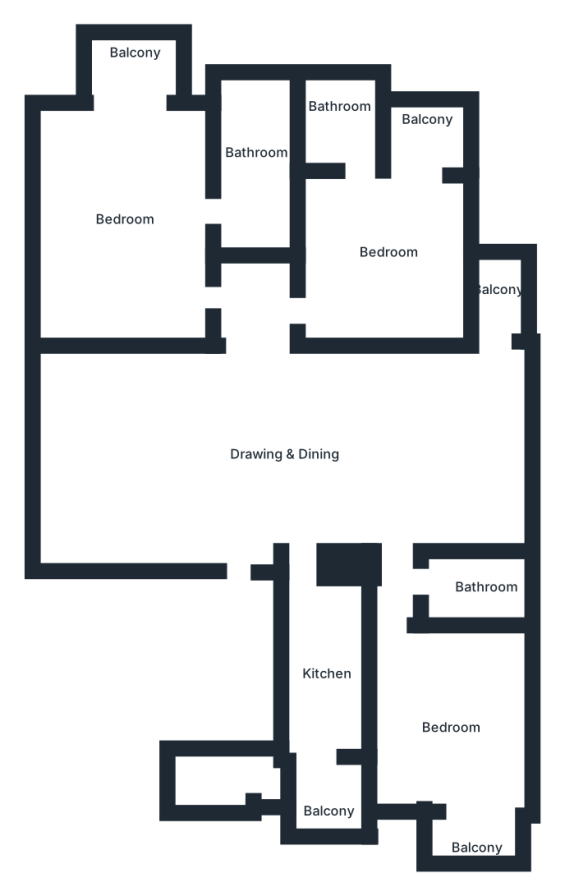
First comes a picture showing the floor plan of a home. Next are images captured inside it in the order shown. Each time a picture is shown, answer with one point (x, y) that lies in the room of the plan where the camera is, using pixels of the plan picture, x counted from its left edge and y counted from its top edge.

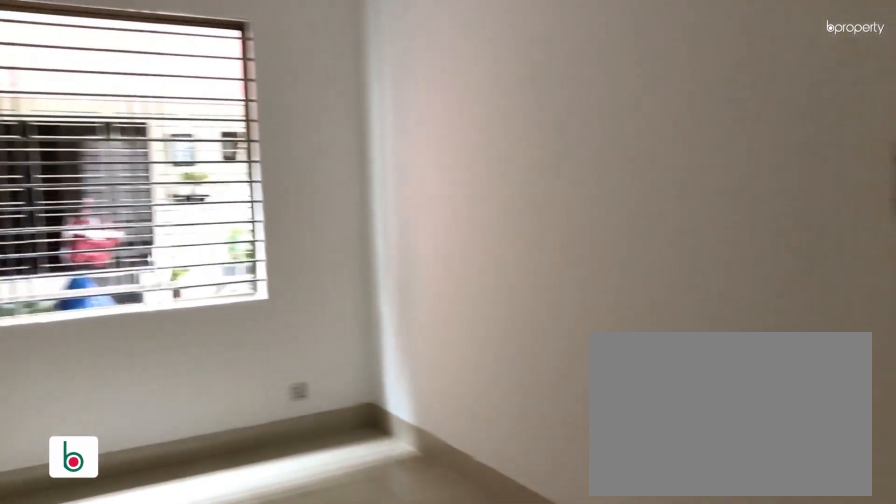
(202, 467)
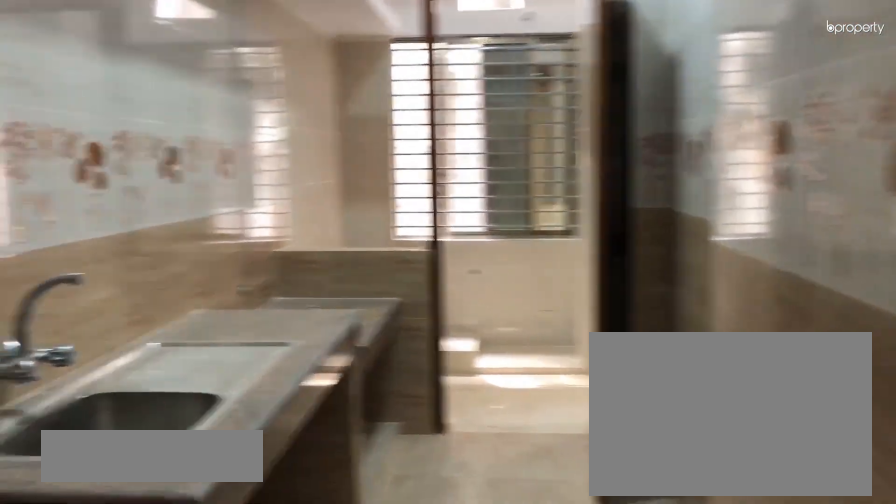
(324, 679)
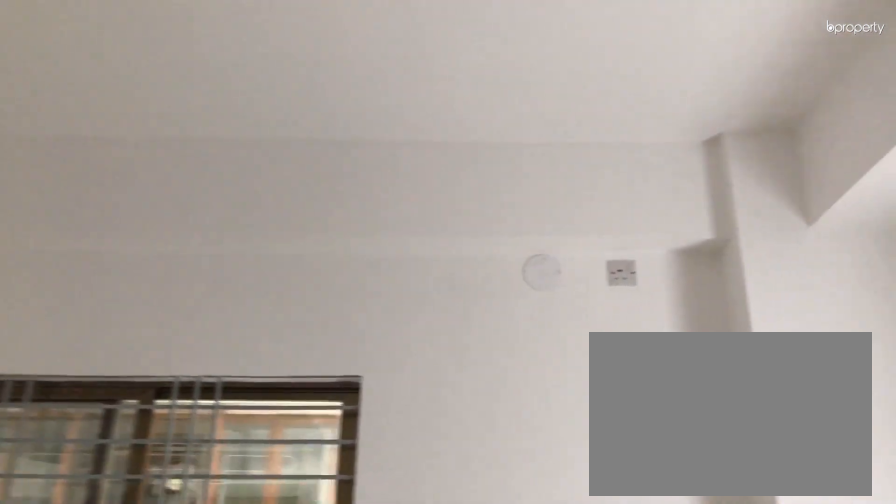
(459, 730)
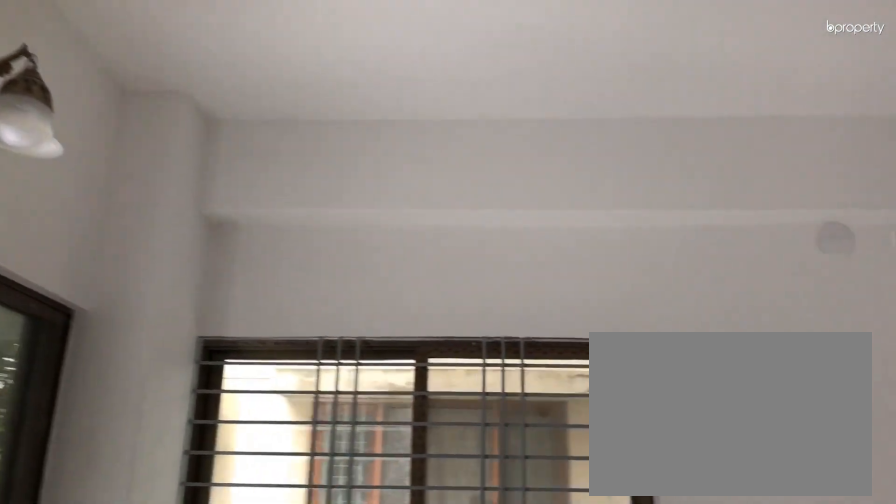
(379, 250)
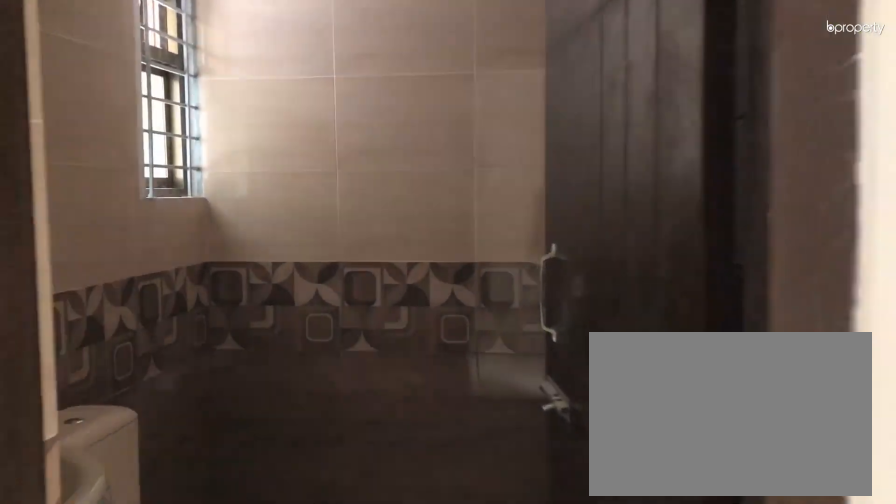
(337, 111)
